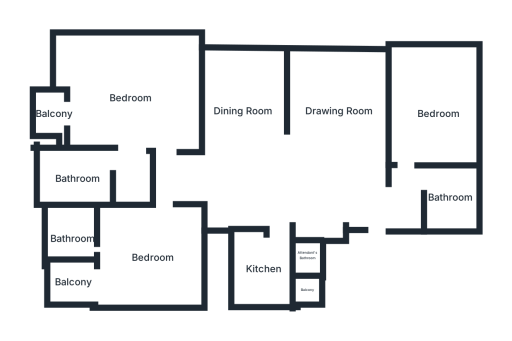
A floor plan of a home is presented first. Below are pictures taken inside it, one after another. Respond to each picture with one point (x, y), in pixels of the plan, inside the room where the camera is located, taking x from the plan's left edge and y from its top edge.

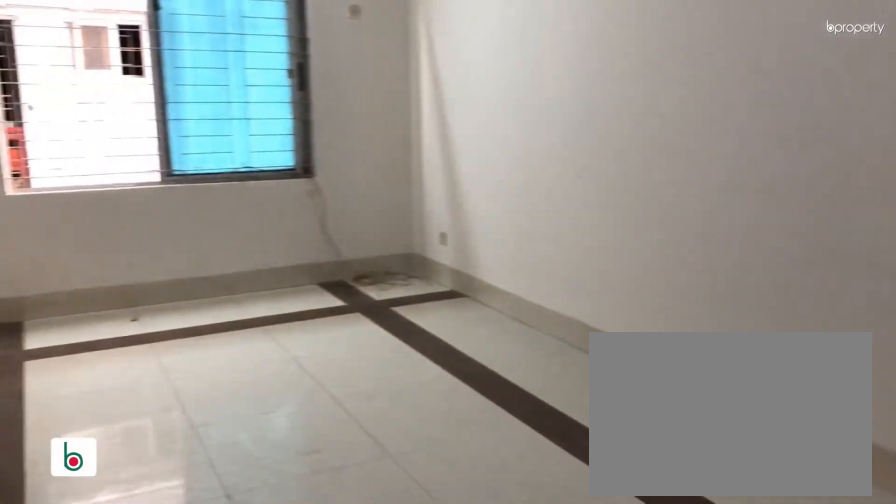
(340, 115)
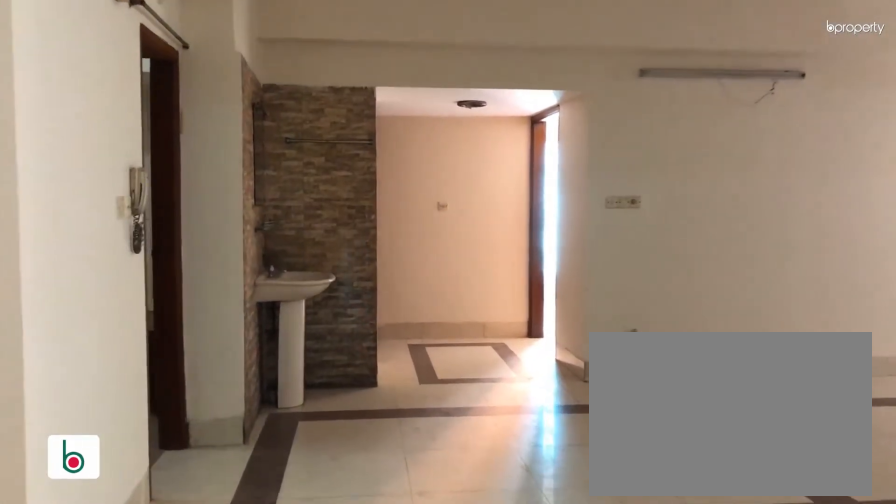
(245, 112)
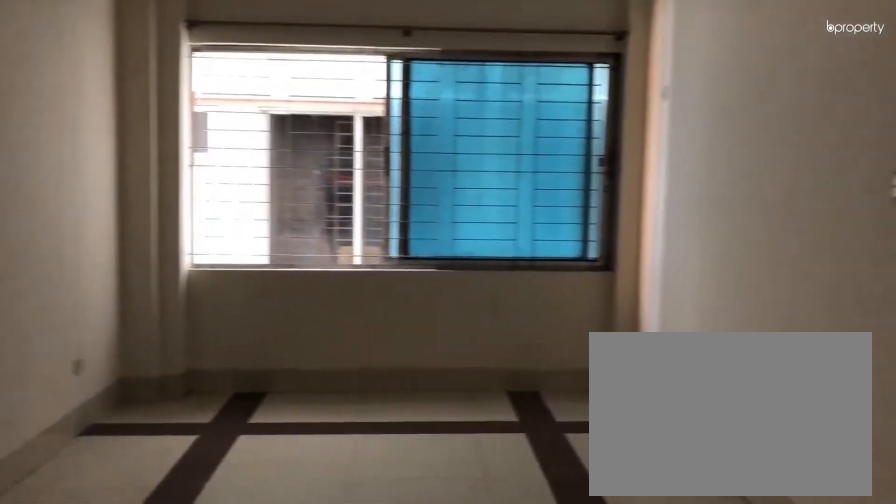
(245, 112)
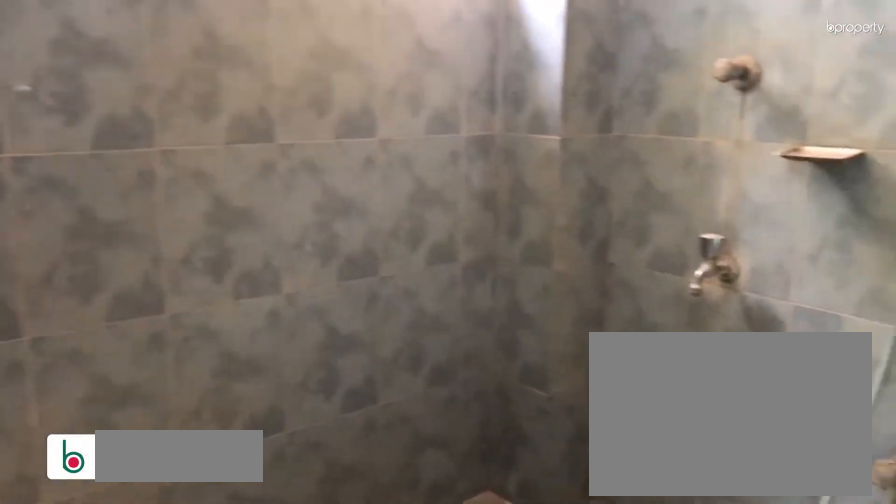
(449, 192)
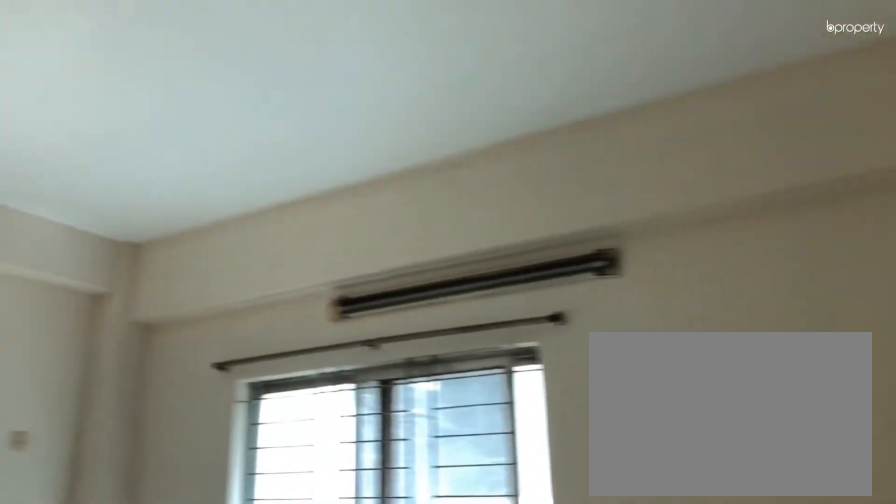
(438, 111)
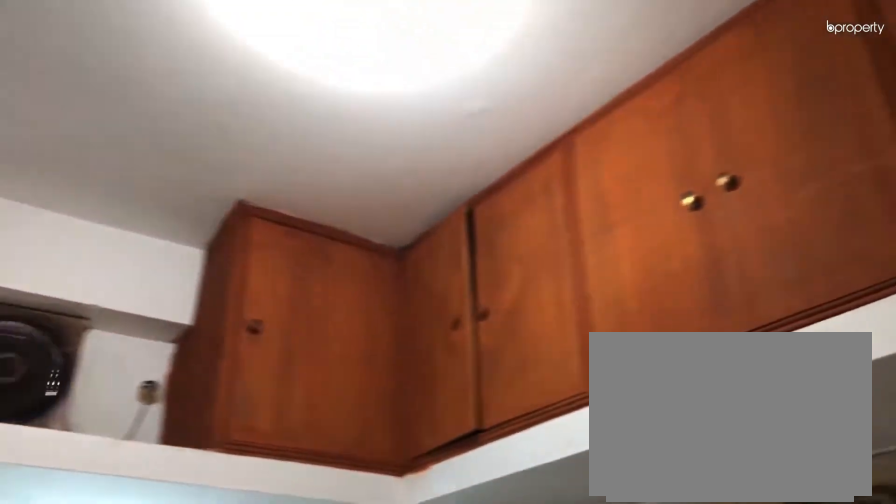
(265, 267)
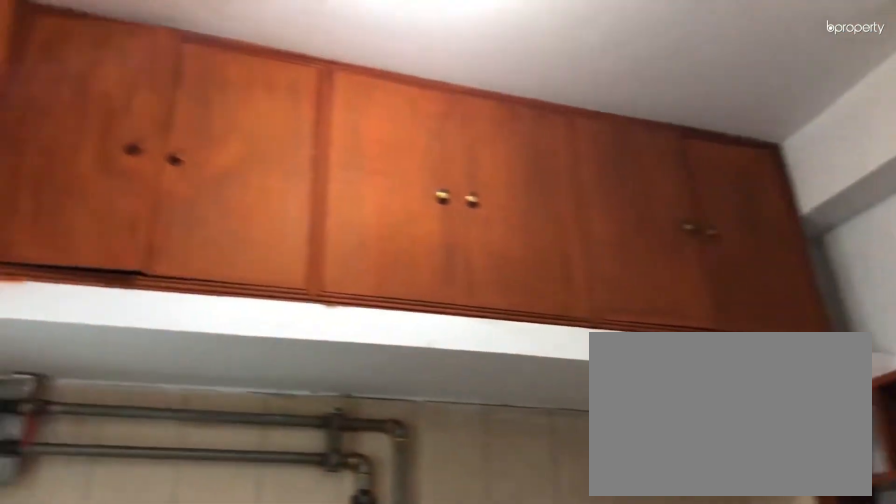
(265, 267)
